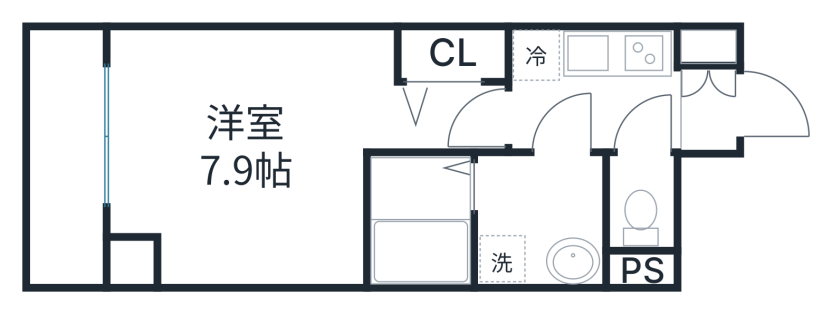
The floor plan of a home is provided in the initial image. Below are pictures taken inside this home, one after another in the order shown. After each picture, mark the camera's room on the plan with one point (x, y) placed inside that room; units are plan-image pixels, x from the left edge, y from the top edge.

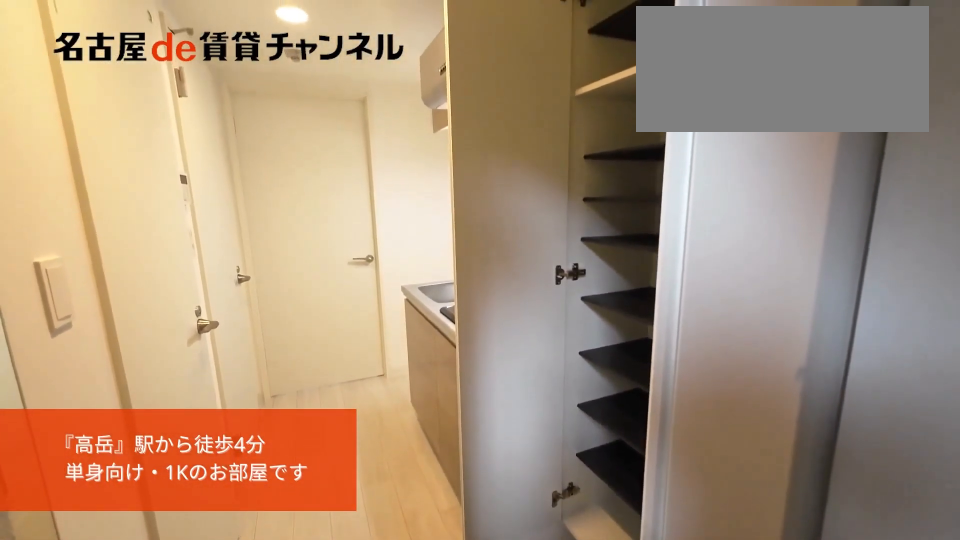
(708, 89)
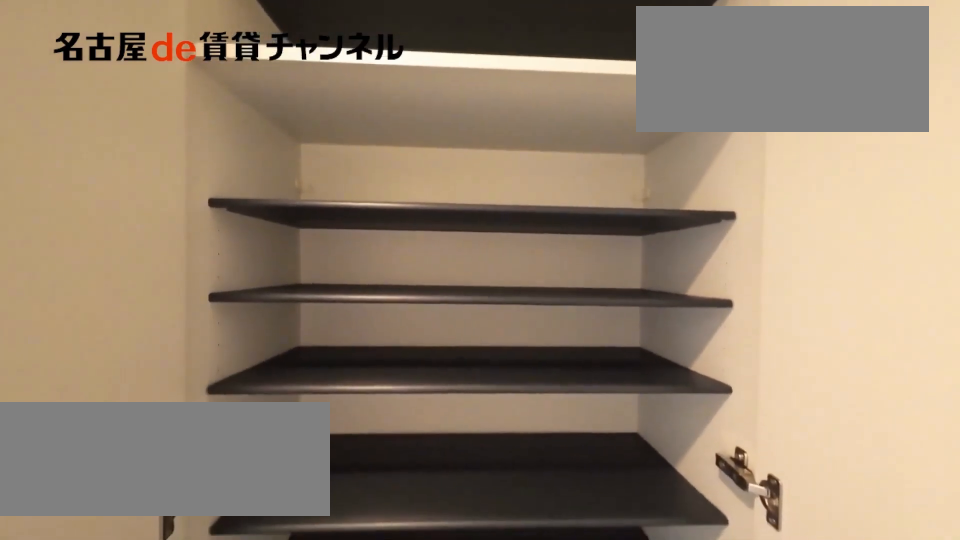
(708, 89)
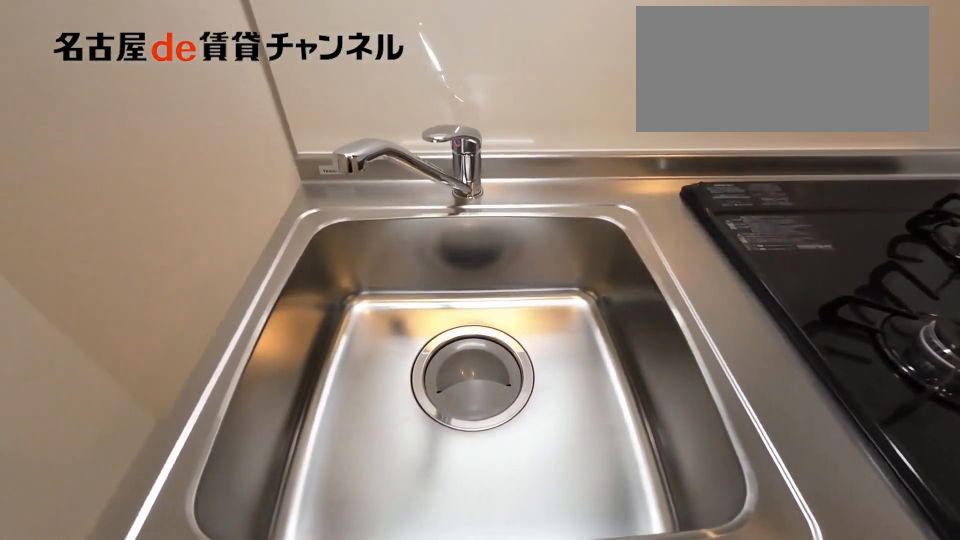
(593, 69)
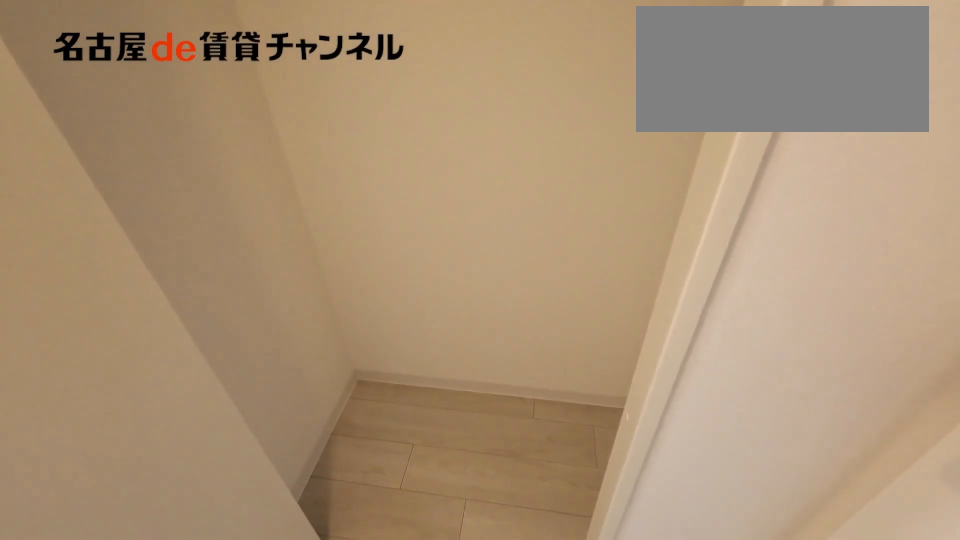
(453, 54)
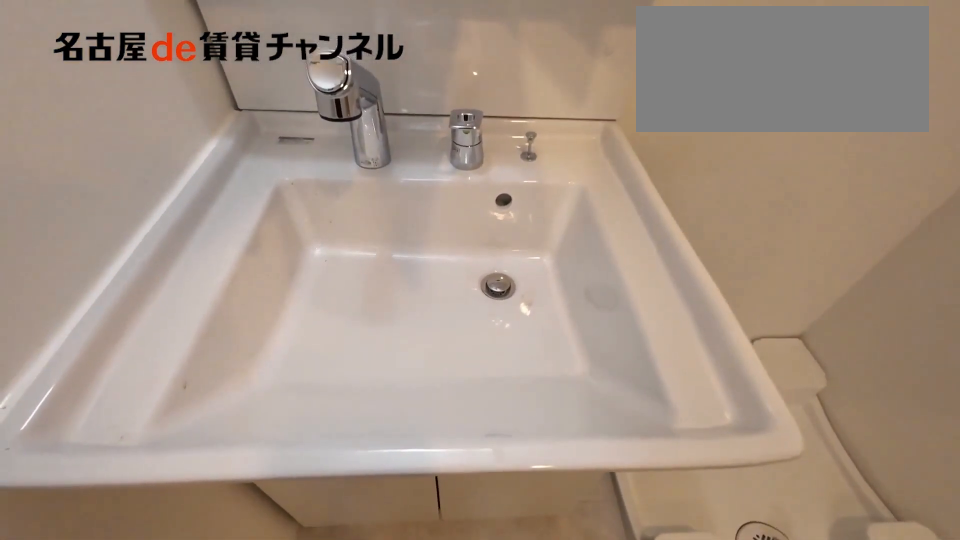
(539, 219)
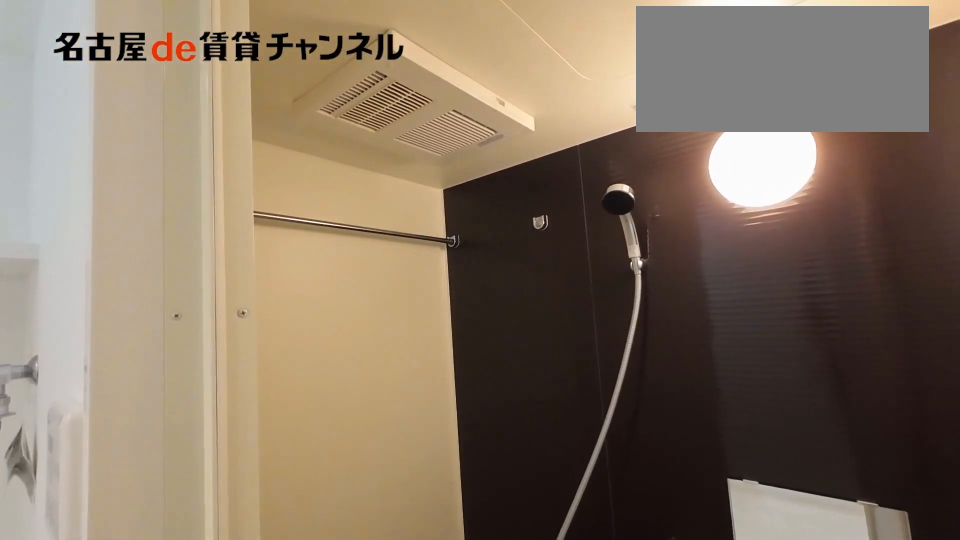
(421, 221)
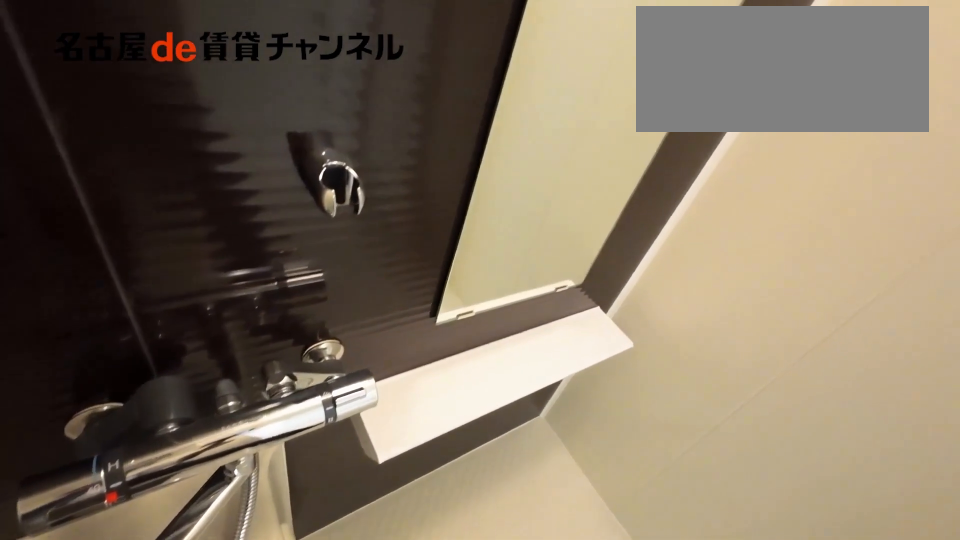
(421, 221)
